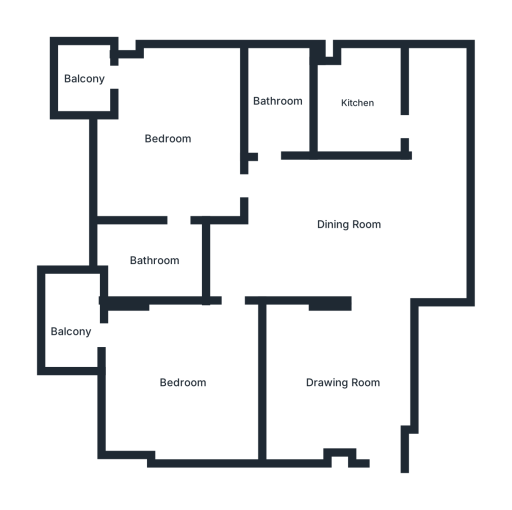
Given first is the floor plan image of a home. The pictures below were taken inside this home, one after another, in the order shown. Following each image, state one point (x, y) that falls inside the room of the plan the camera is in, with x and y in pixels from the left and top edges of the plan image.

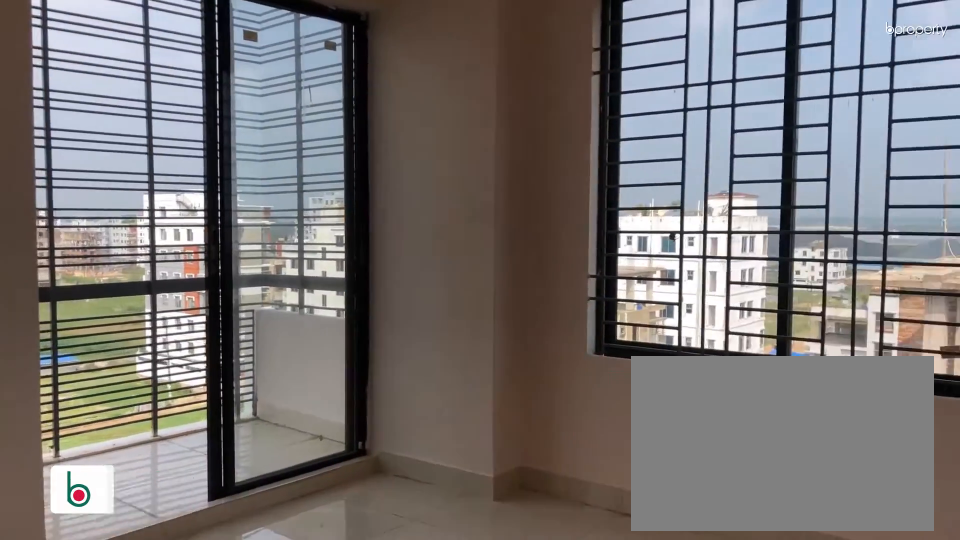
(166, 139)
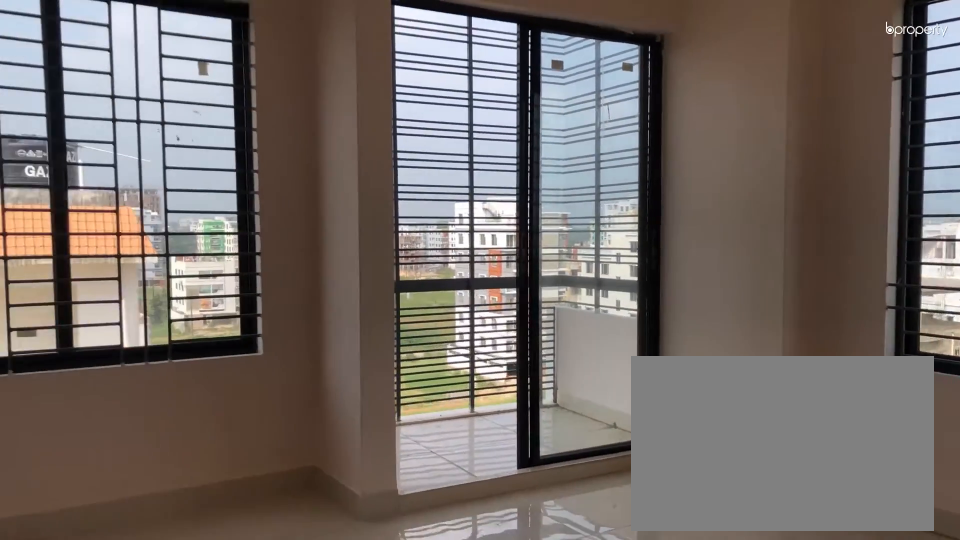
(166, 139)
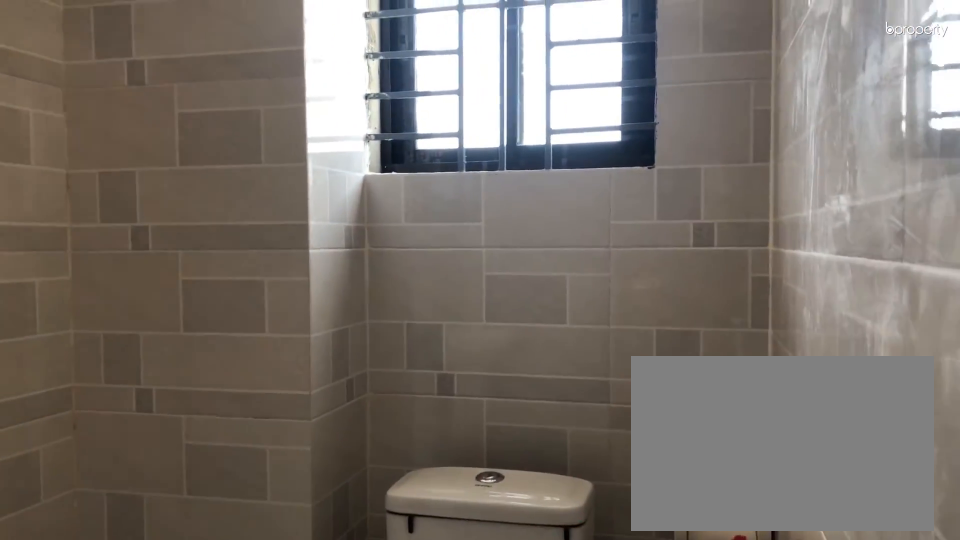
(156, 262)
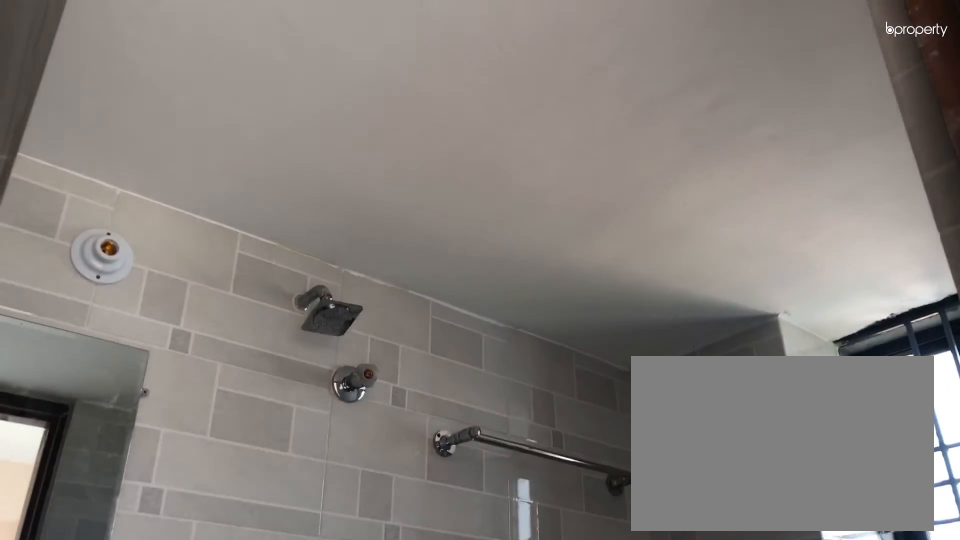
(156, 263)
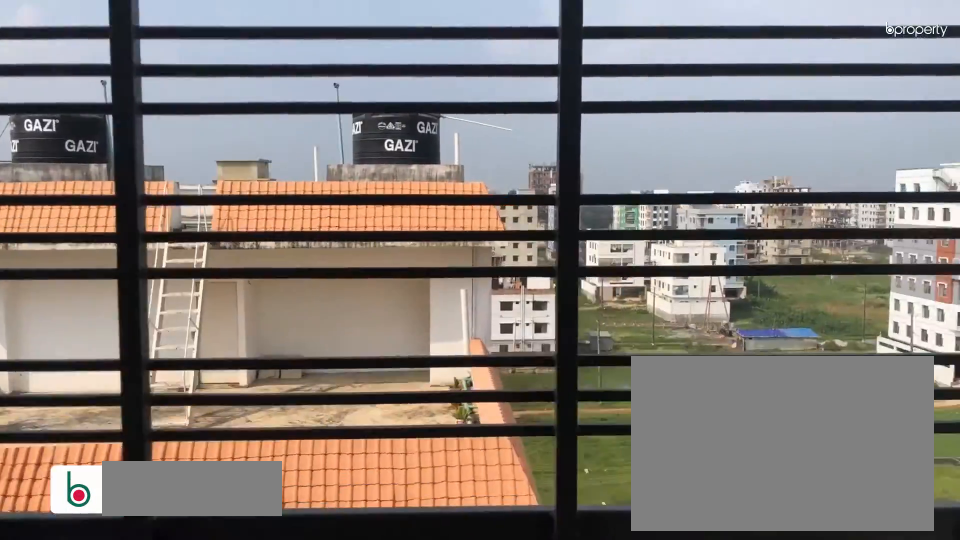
(83, 80)
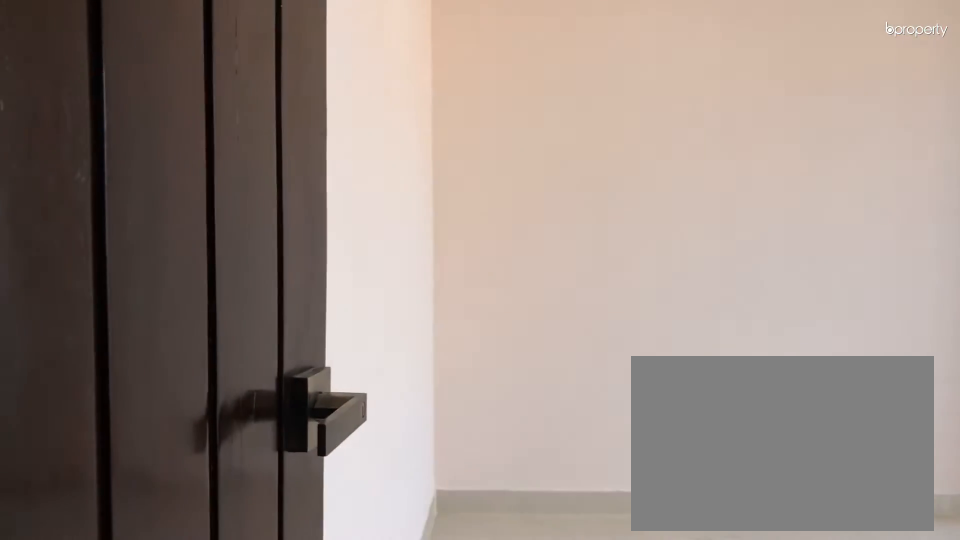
(182, 381)
